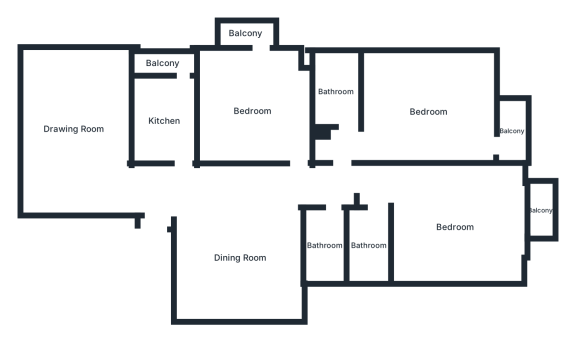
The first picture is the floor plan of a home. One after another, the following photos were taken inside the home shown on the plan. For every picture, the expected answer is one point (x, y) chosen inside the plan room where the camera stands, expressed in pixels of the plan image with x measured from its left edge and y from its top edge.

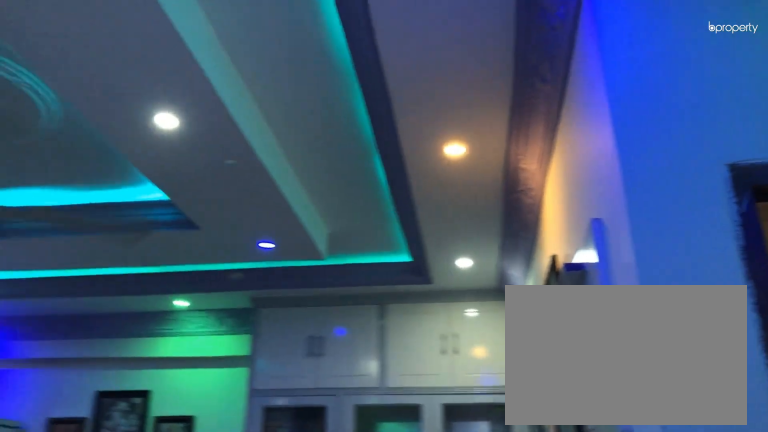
(239, 259)
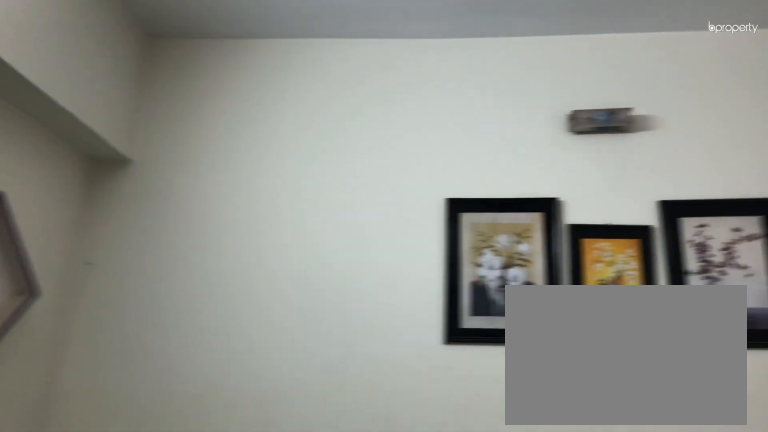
(253, 110)
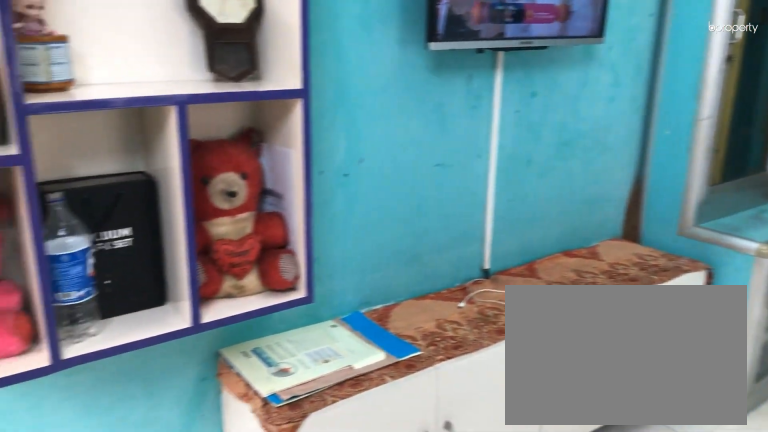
(428, 112)
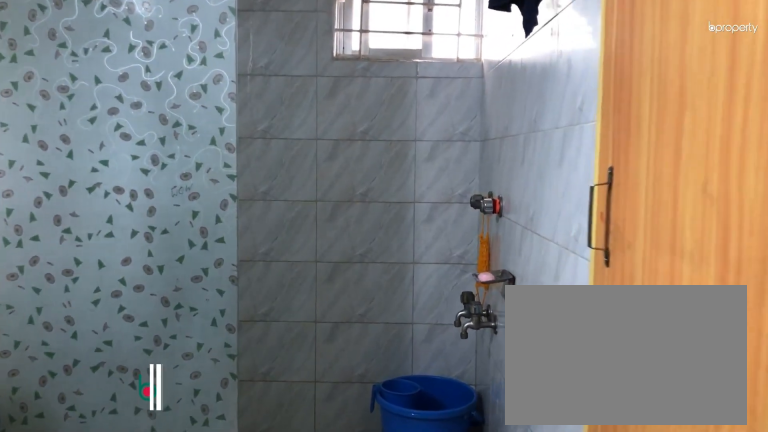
(337, 95)
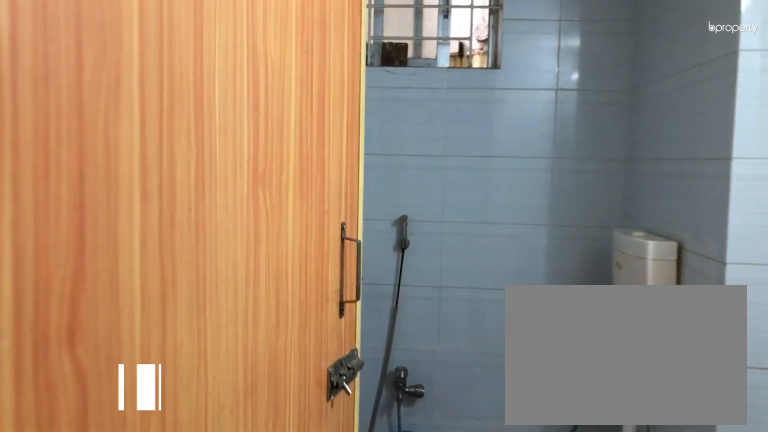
(325, 245)
